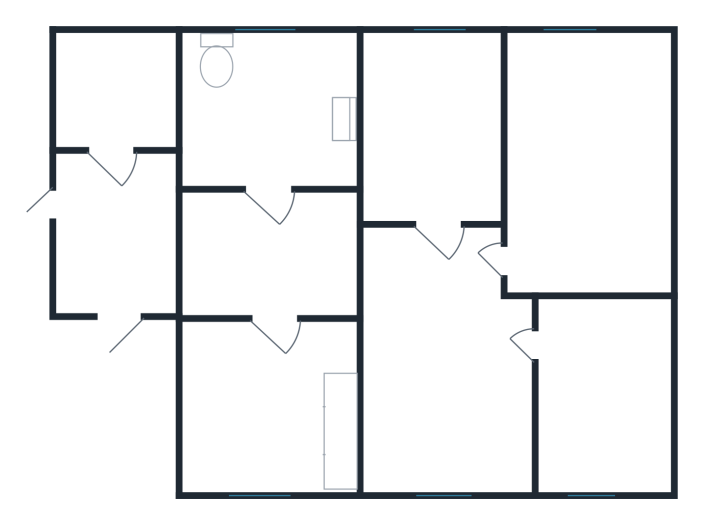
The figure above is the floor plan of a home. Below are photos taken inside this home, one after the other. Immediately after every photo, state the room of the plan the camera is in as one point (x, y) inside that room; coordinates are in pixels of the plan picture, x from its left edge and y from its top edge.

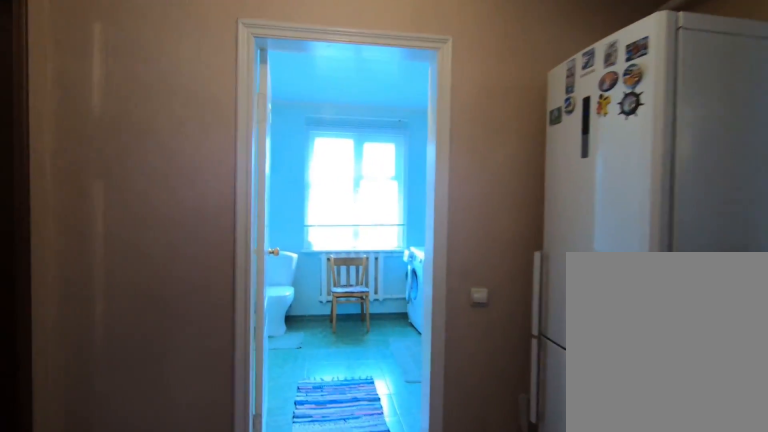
(277, 275)
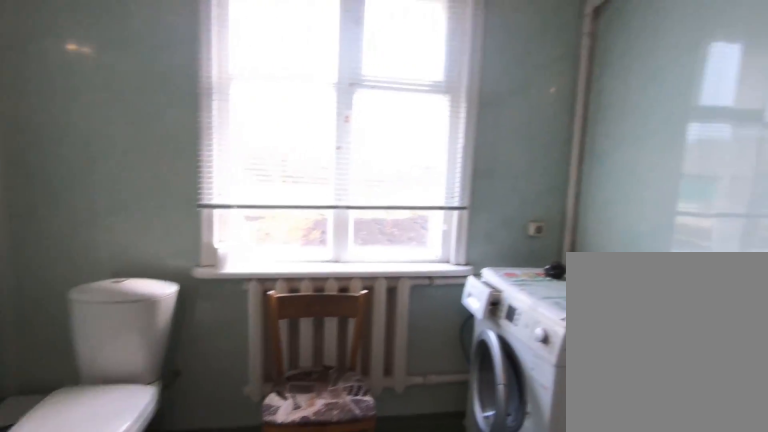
(271, 175)
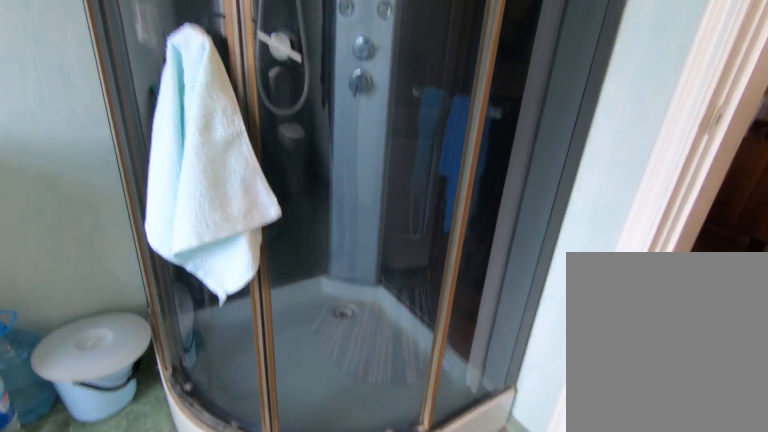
(271, 175)
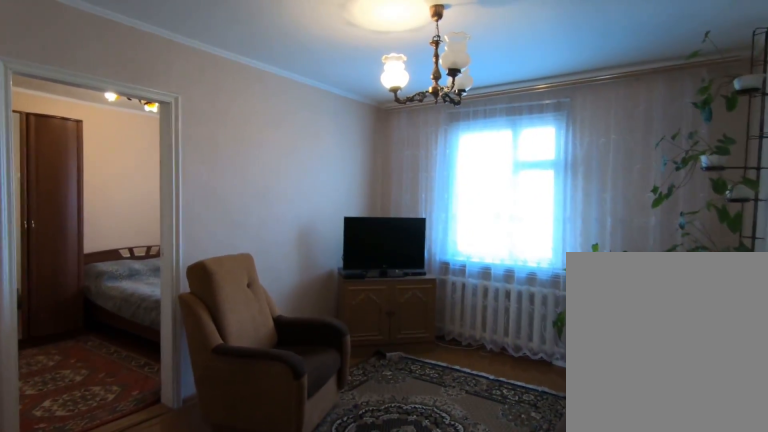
(401, 328)
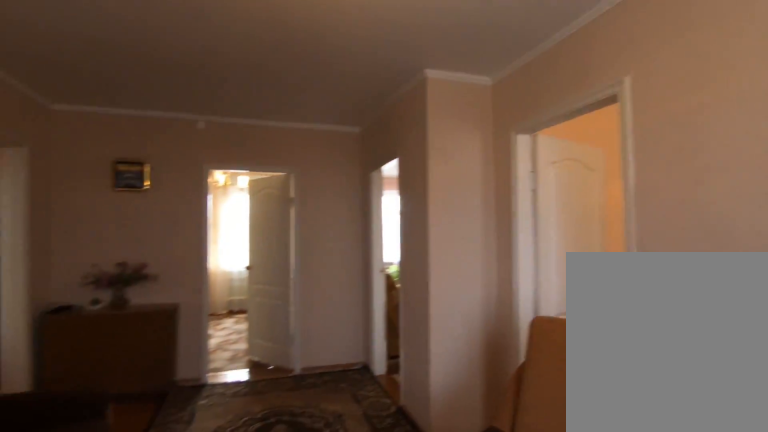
(442, 473)
